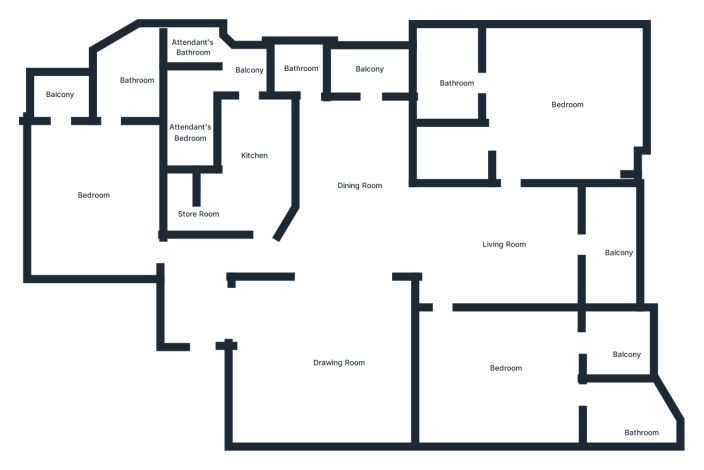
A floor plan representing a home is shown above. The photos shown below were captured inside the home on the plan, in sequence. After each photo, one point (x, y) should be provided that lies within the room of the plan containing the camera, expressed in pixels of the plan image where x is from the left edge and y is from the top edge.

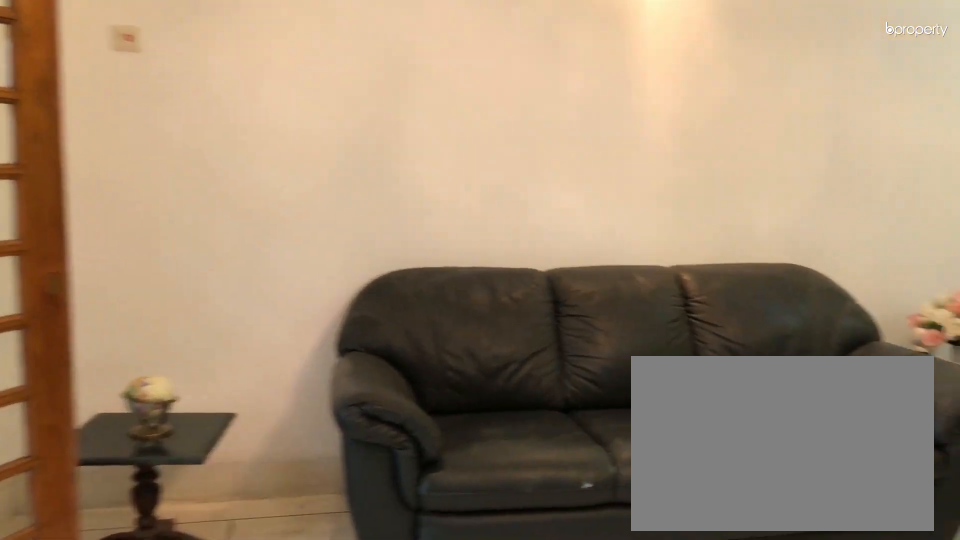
(327, 363)
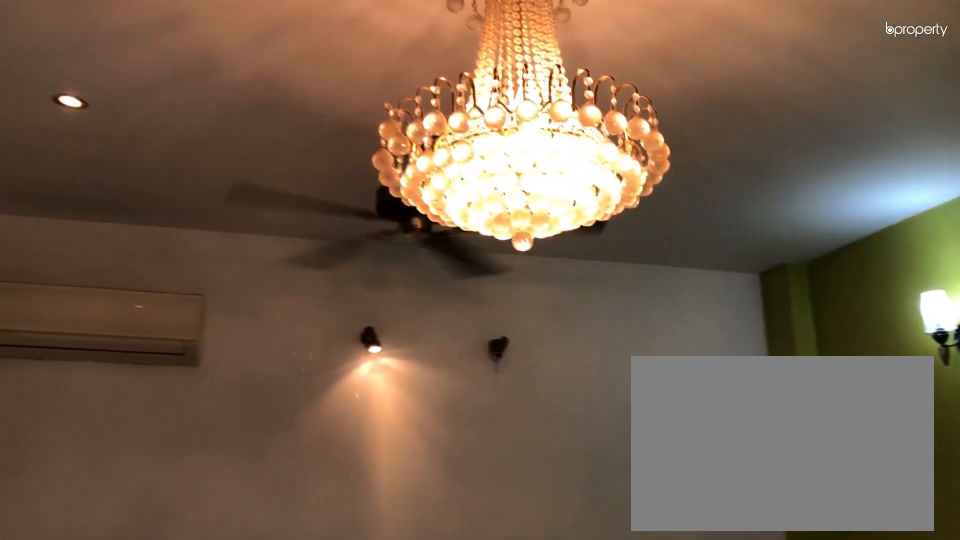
(313, 348)
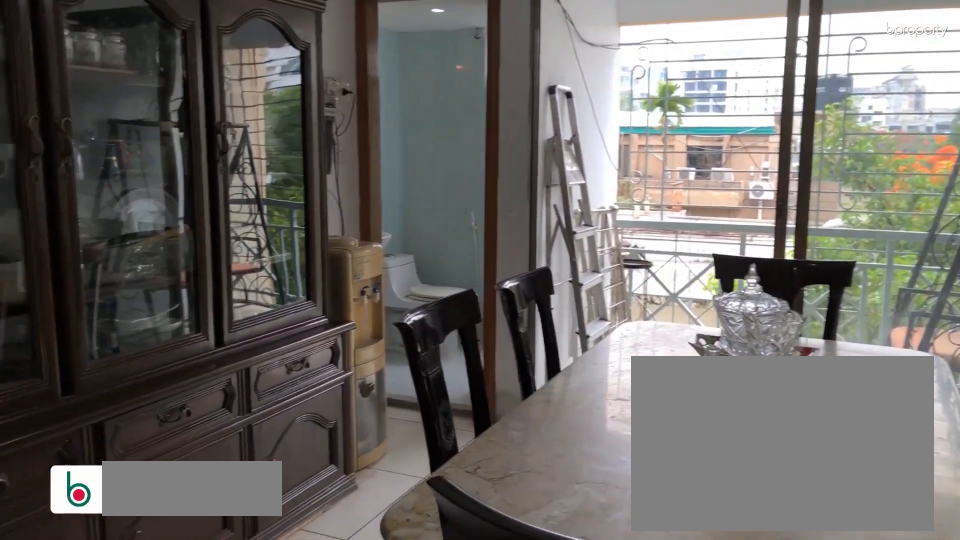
(355, 172)
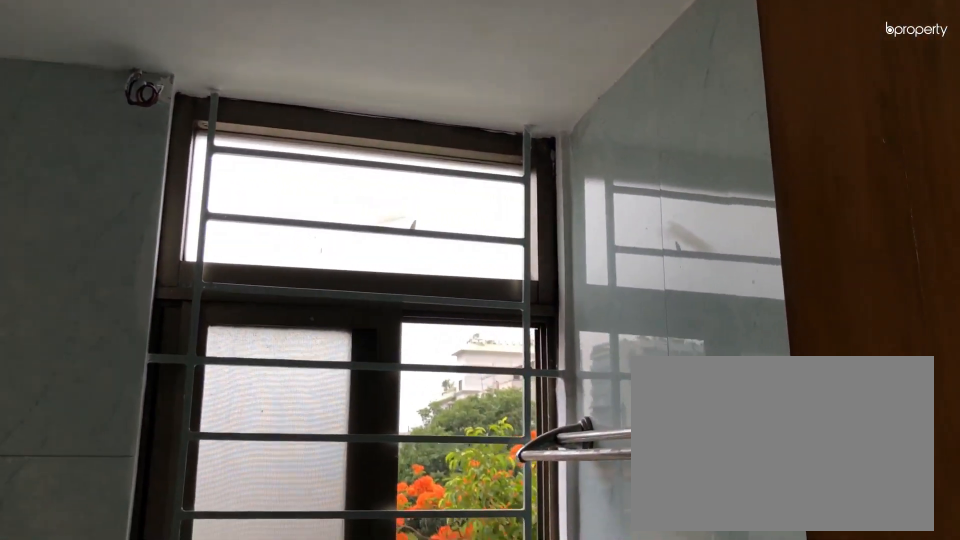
(296, 65)
